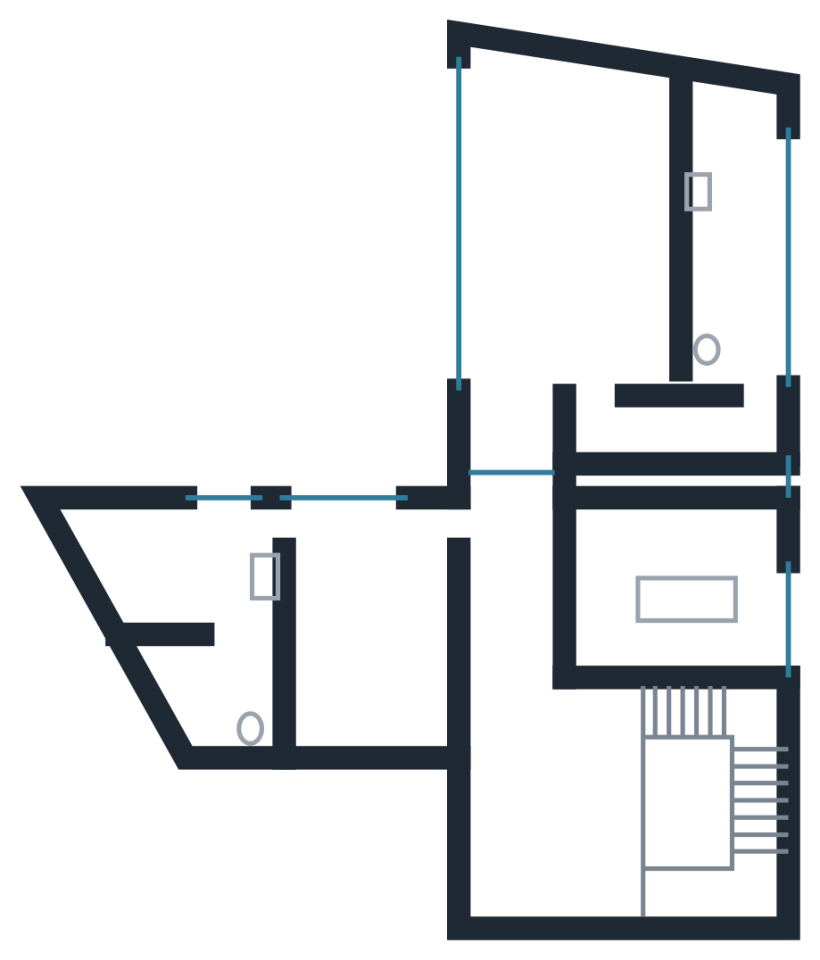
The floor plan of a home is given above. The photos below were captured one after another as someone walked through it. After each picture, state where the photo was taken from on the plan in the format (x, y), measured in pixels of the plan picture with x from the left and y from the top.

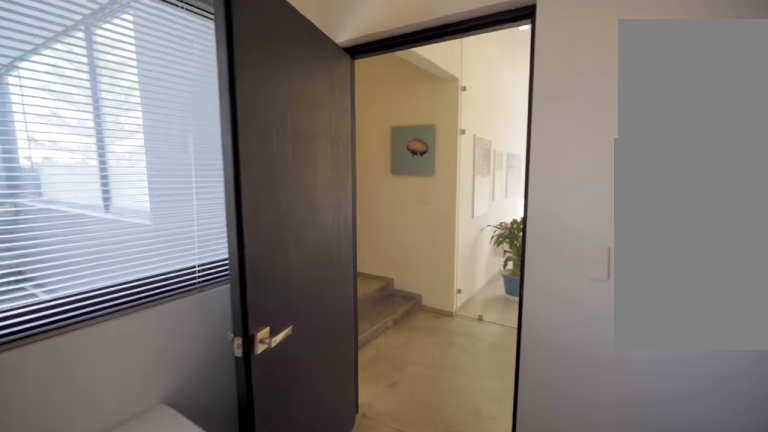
(372, 548)
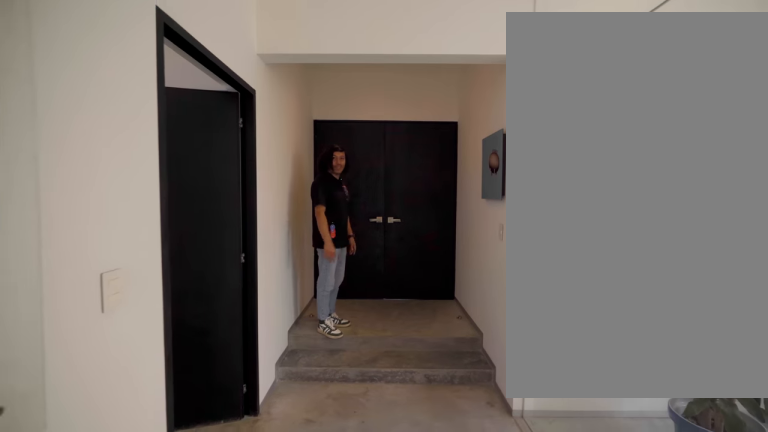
(523, 524)
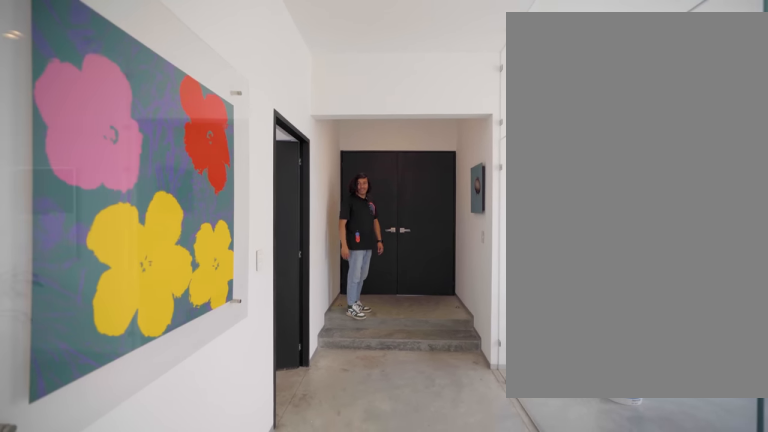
(522, 544)
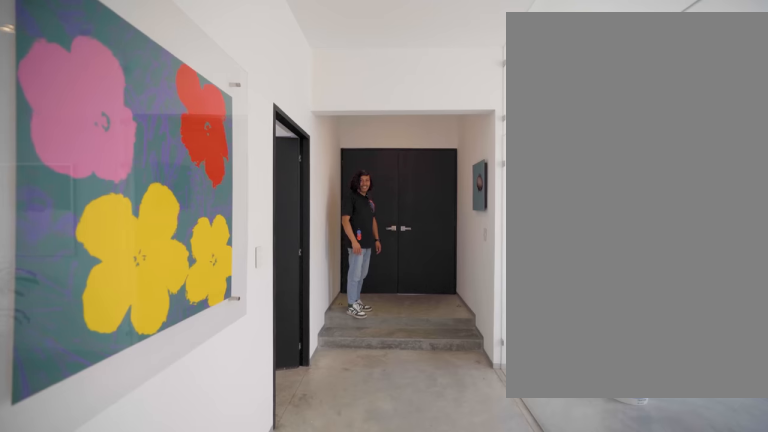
(520, 573)
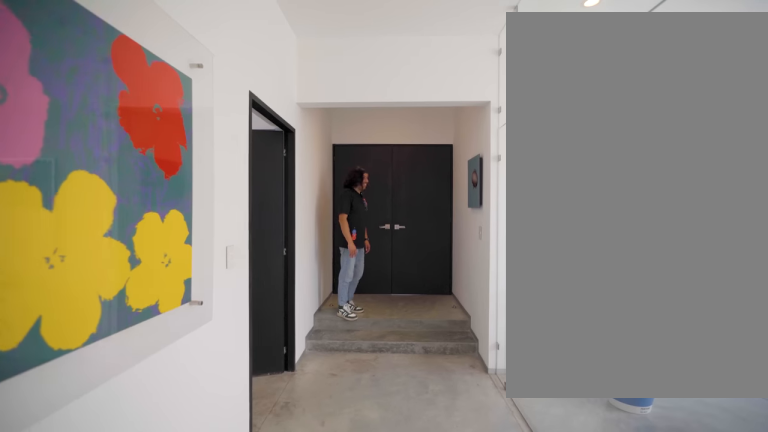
(520, 593)
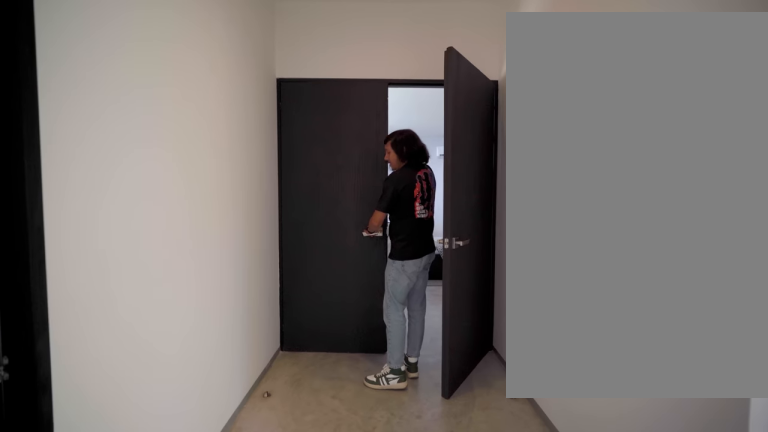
(520, 573)
